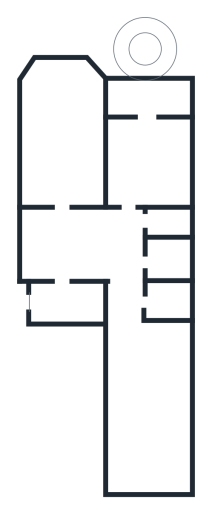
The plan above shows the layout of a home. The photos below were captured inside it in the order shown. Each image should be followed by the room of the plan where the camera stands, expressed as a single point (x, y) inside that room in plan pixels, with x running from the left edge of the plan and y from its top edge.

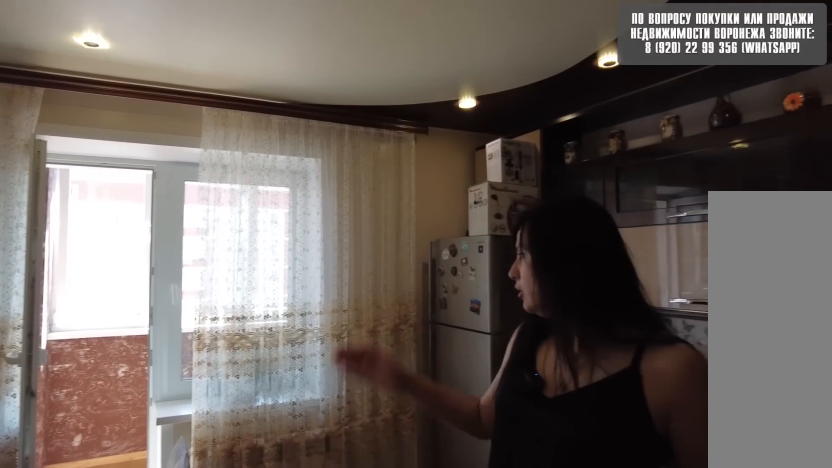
(151, 180)
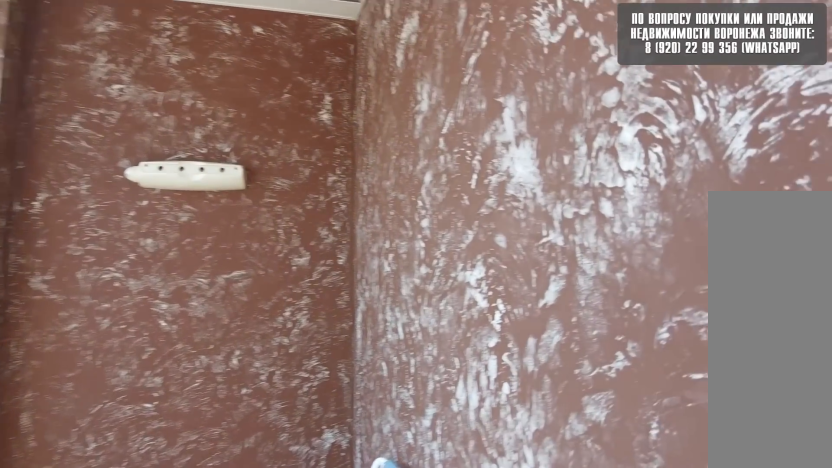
(145, 104)
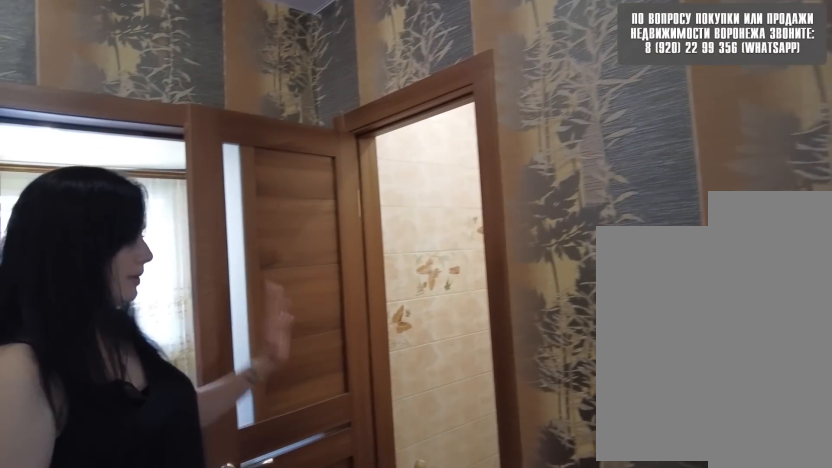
(126, 257)
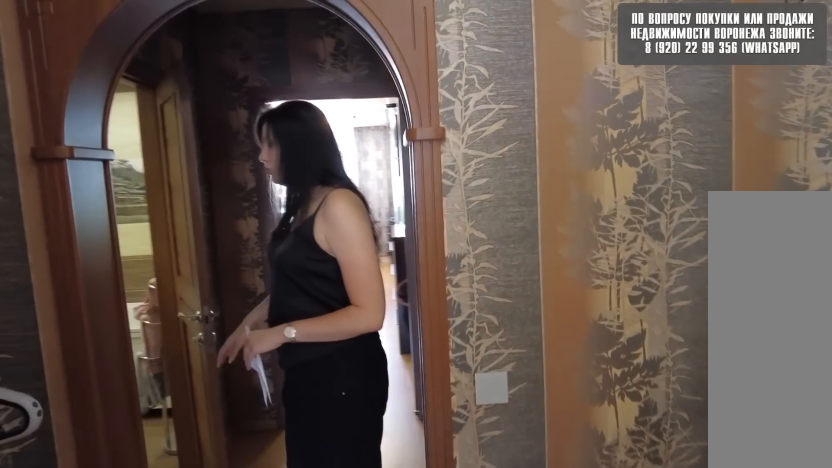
(126, 257)
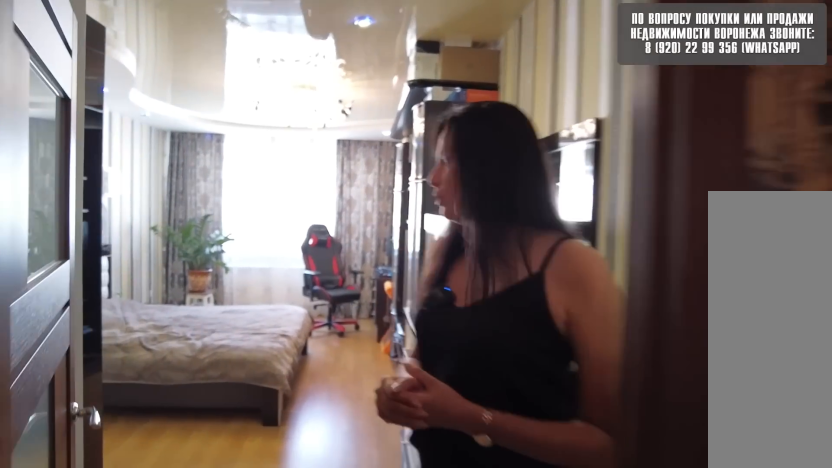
(127, 308)
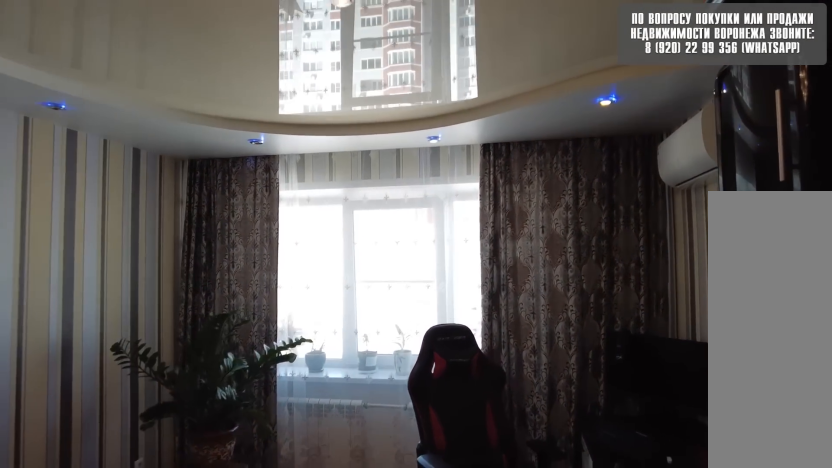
(141, 383)
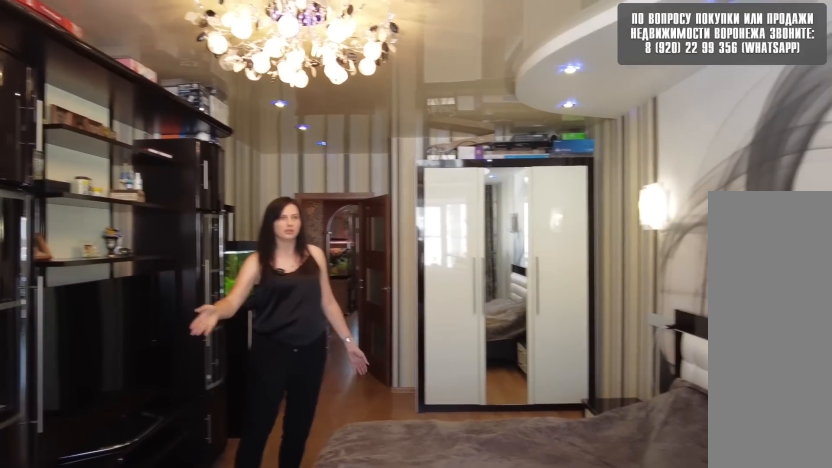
(141, 383)
